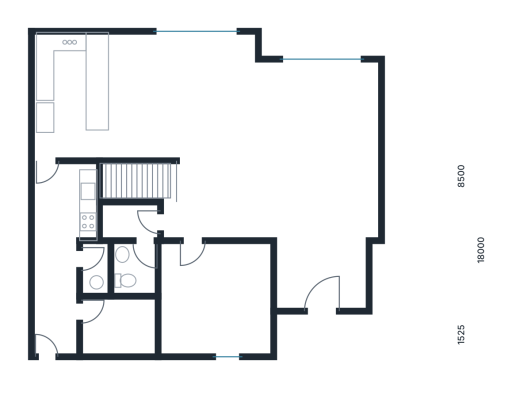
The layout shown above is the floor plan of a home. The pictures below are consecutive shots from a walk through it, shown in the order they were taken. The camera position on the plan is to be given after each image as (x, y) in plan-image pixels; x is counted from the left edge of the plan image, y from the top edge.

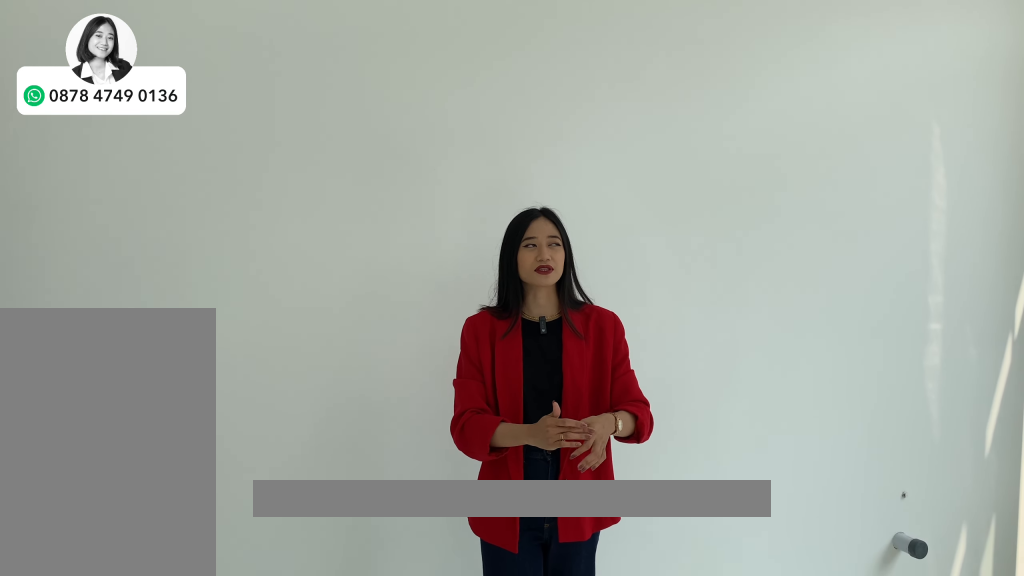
(98, 119)
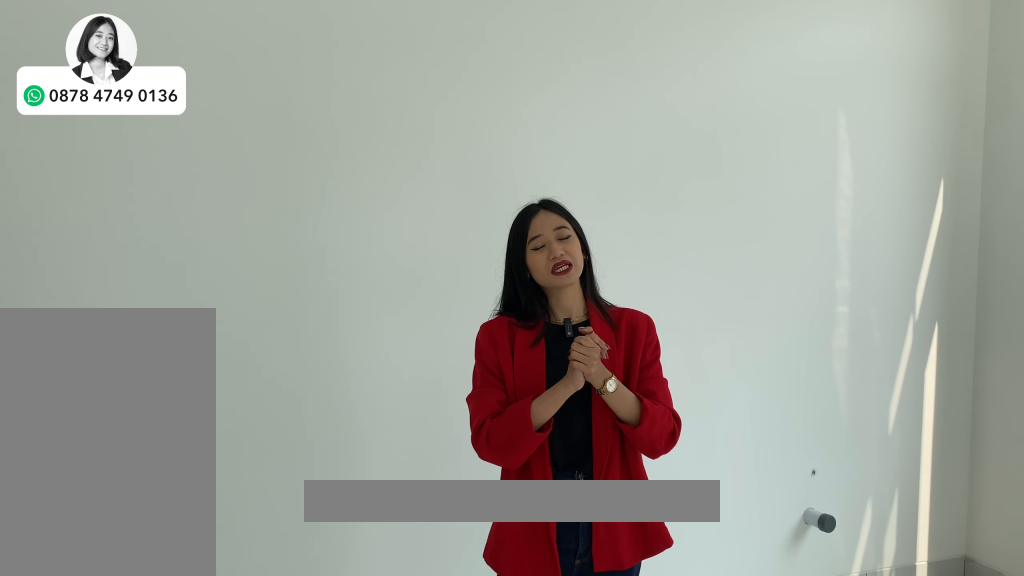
(98, 119)
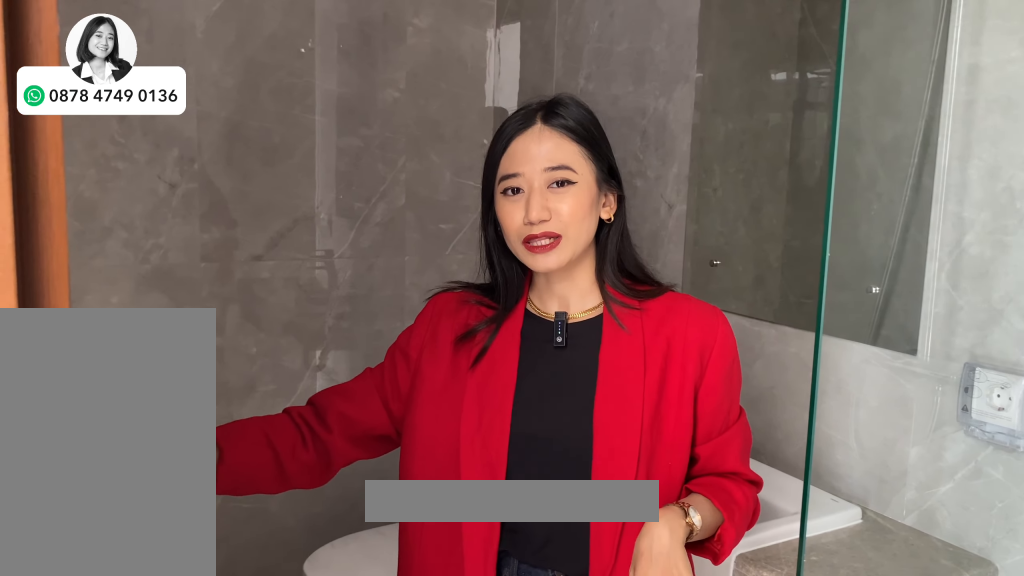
(135, 240)
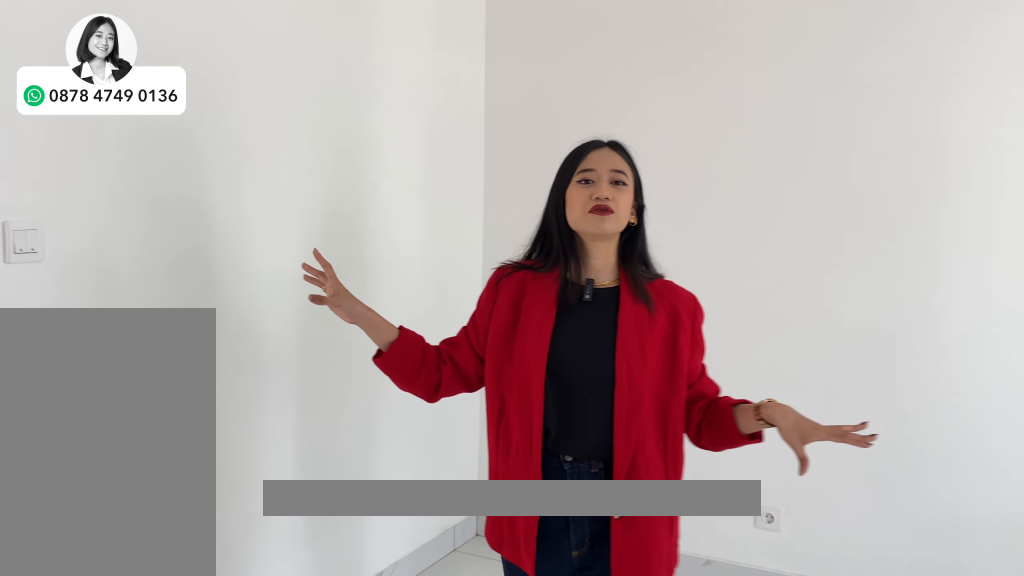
(225, 277)
